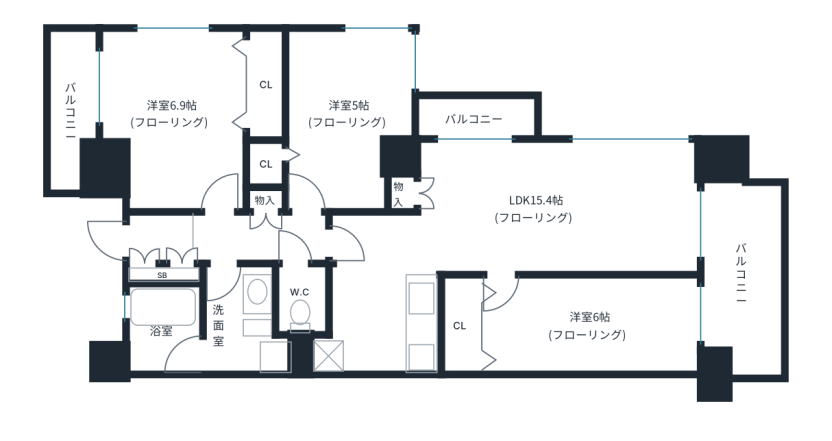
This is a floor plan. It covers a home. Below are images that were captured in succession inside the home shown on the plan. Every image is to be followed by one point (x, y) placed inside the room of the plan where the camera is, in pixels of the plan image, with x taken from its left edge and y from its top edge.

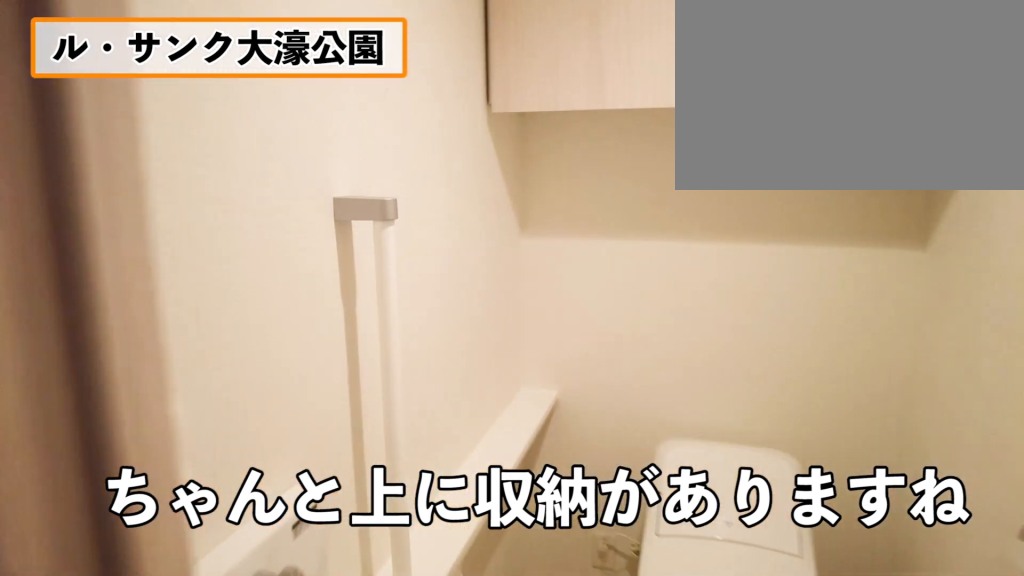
(304, 306)
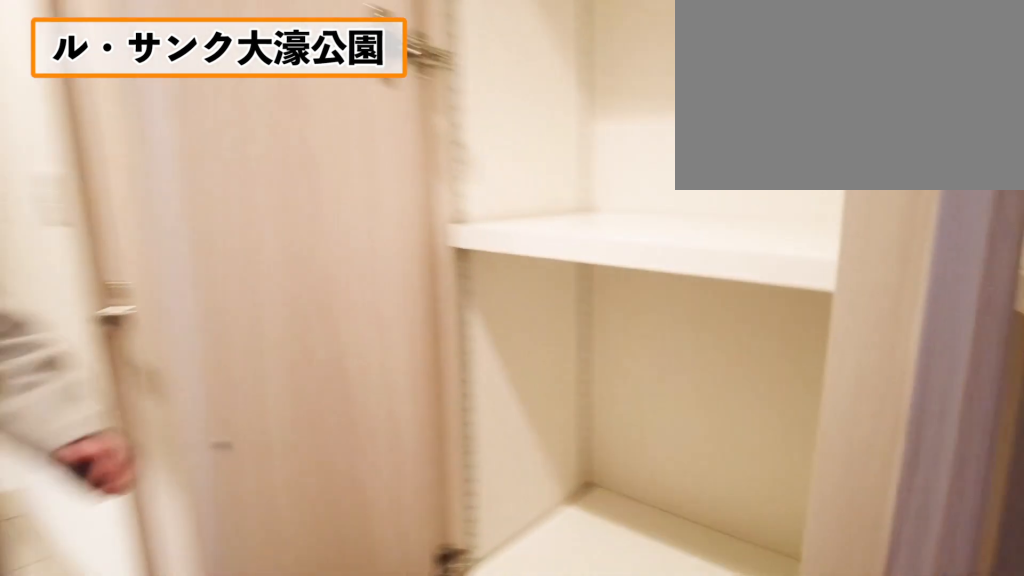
(265, 233)
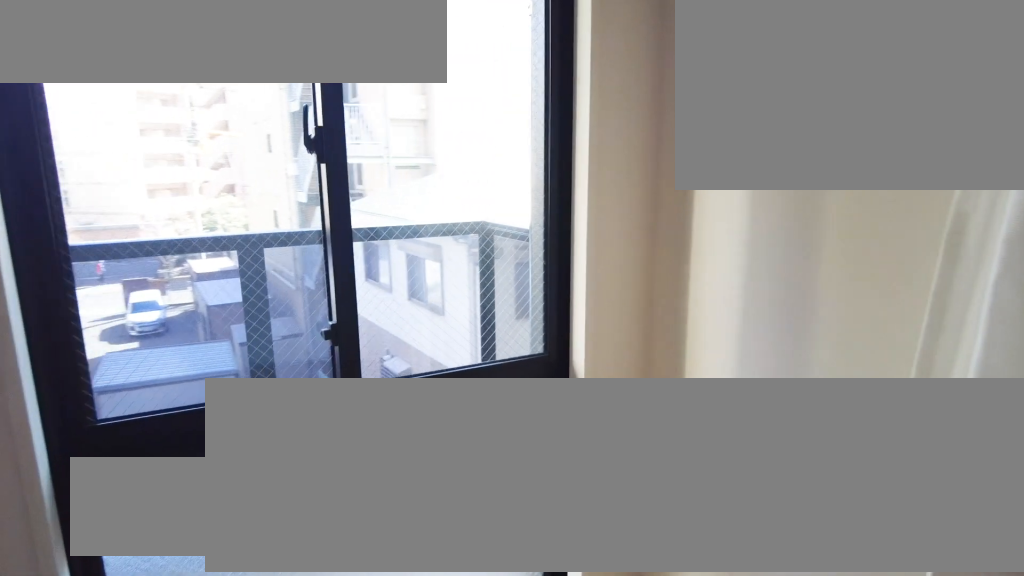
(172, 111)
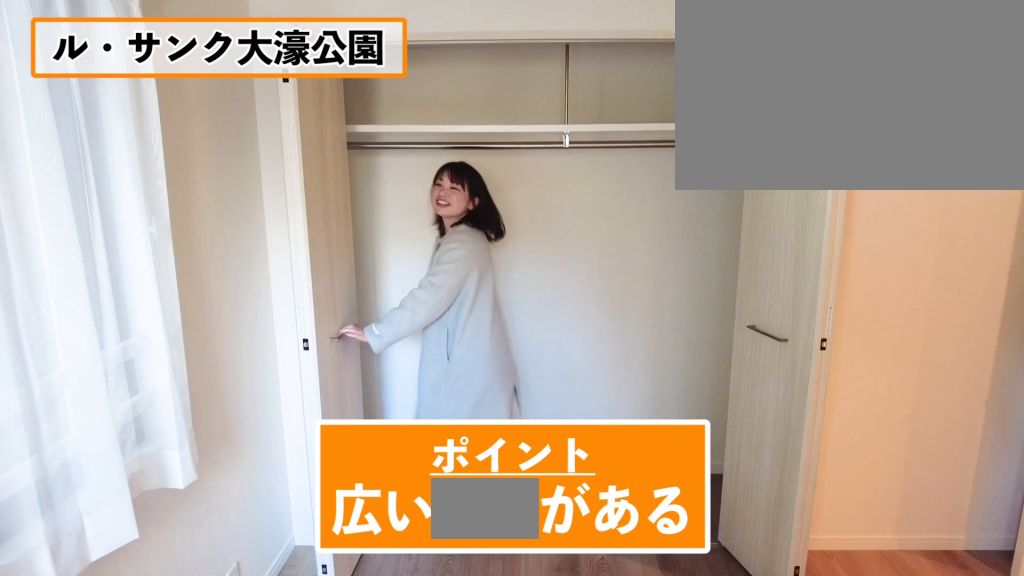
(172, 111)
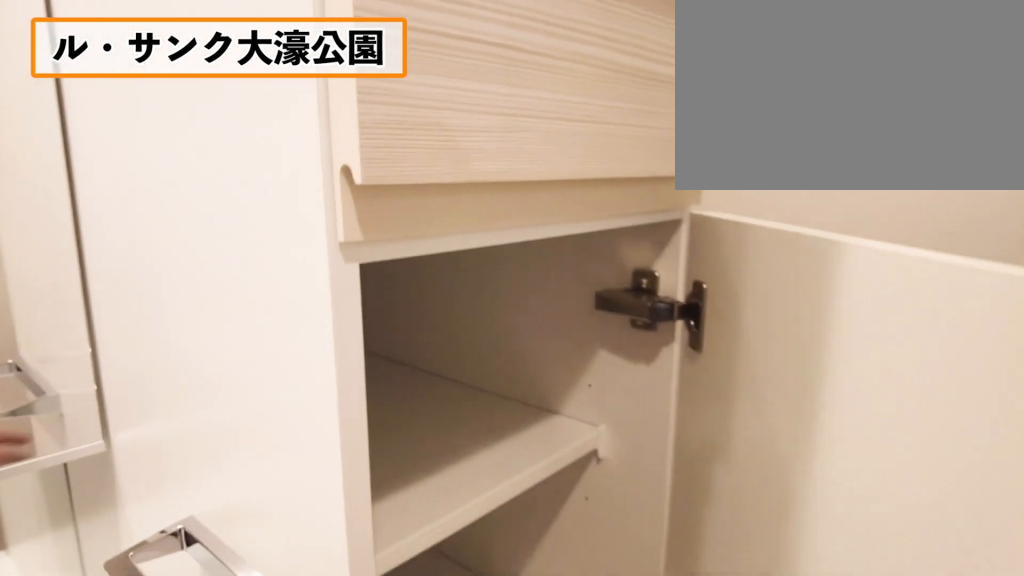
(231, 306)
